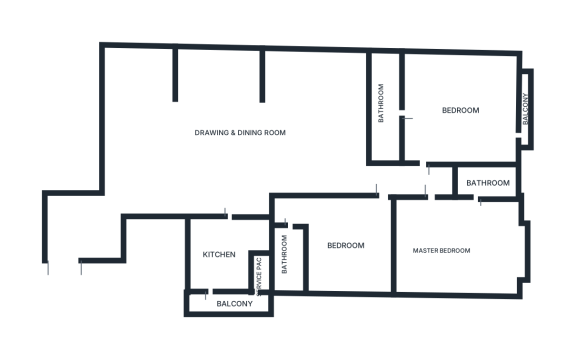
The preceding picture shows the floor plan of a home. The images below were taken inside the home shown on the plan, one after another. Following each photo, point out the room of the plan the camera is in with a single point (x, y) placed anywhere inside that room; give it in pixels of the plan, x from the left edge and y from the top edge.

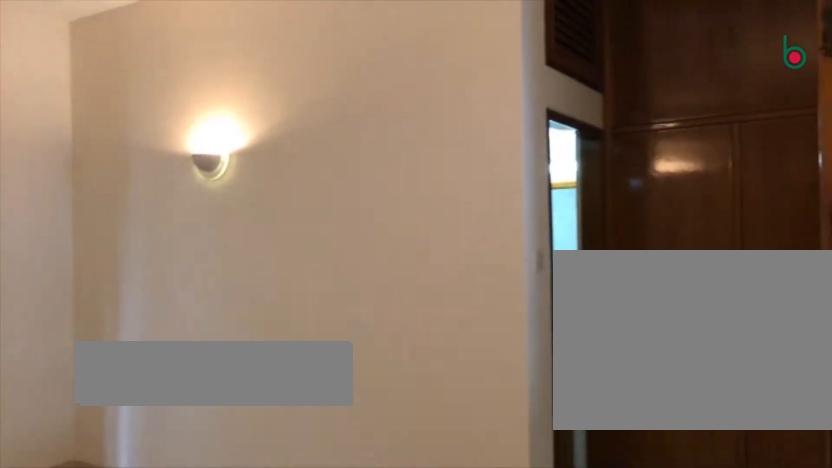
(343, 231)
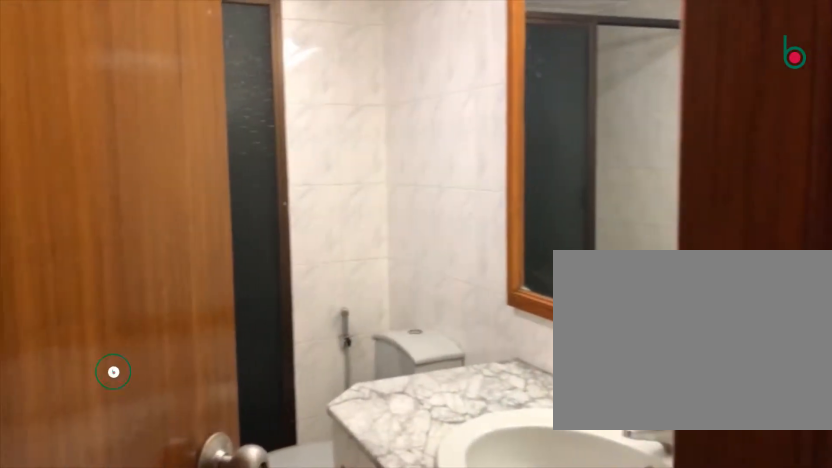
(292, 248)
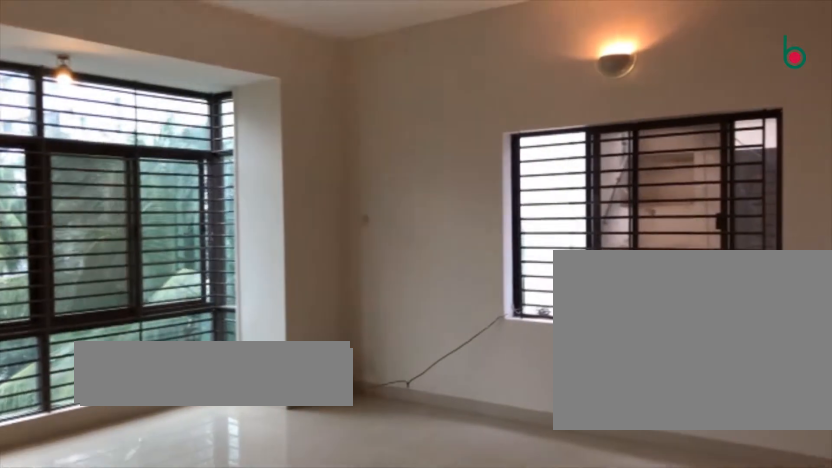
(453, 245)
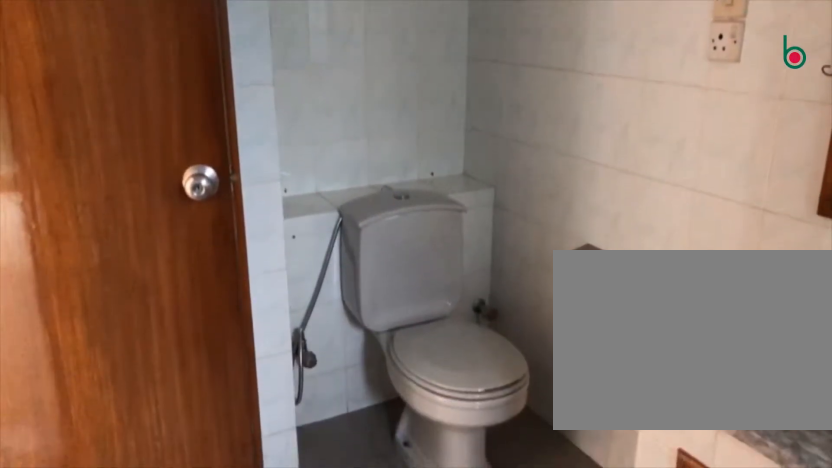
(486, 187)
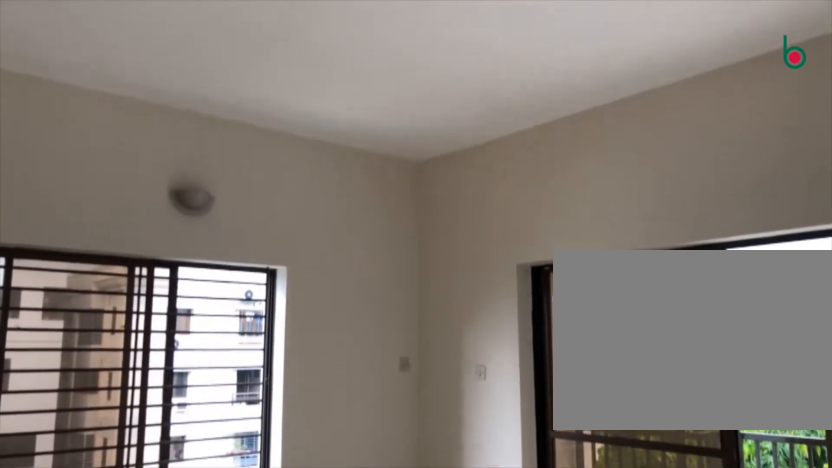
(462, 116)
